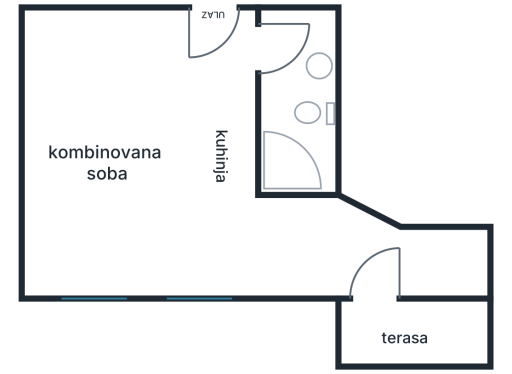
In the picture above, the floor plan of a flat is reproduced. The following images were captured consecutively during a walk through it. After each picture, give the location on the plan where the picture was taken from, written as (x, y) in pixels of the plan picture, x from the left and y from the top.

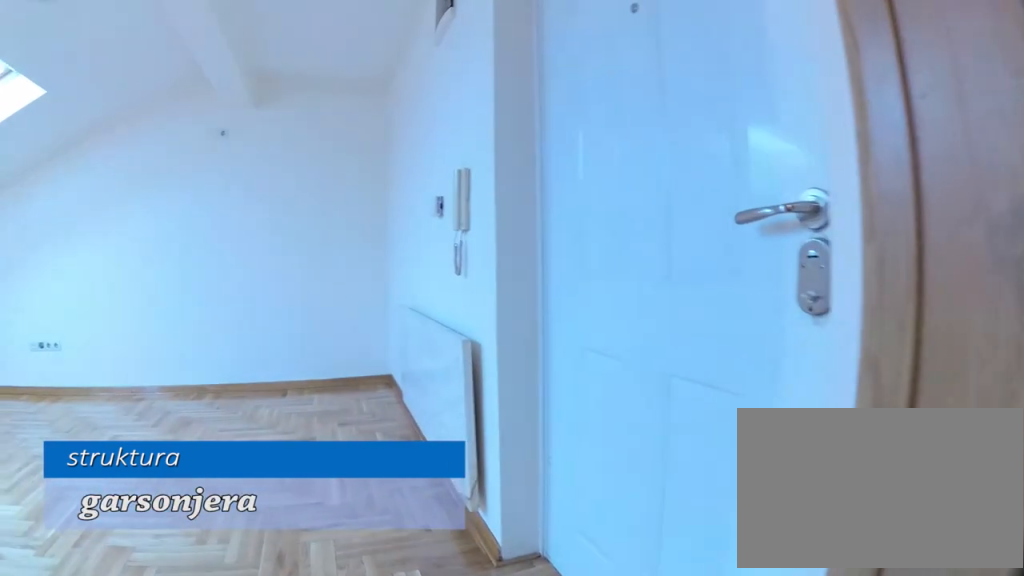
(293, 53)
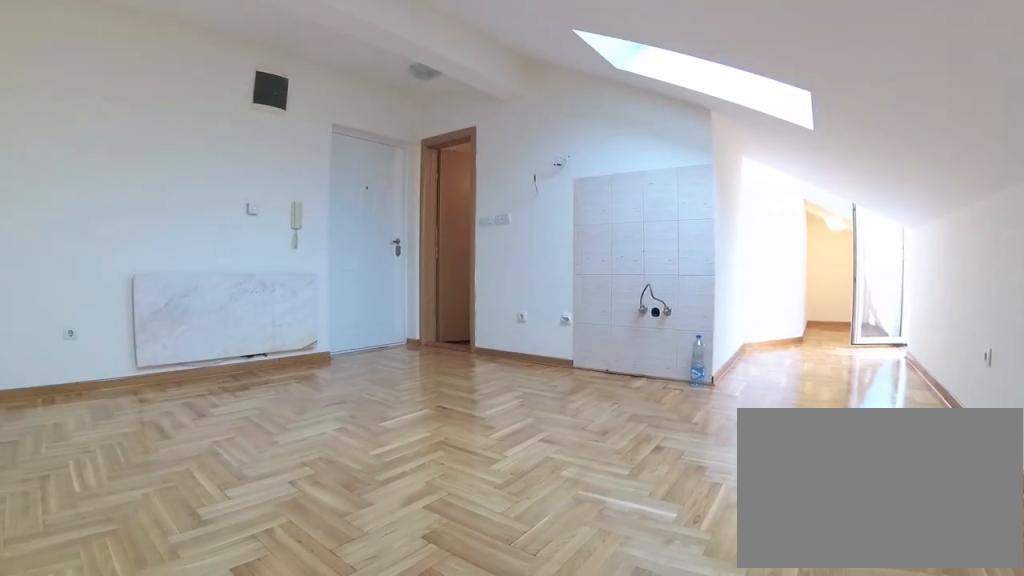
(58, 234)
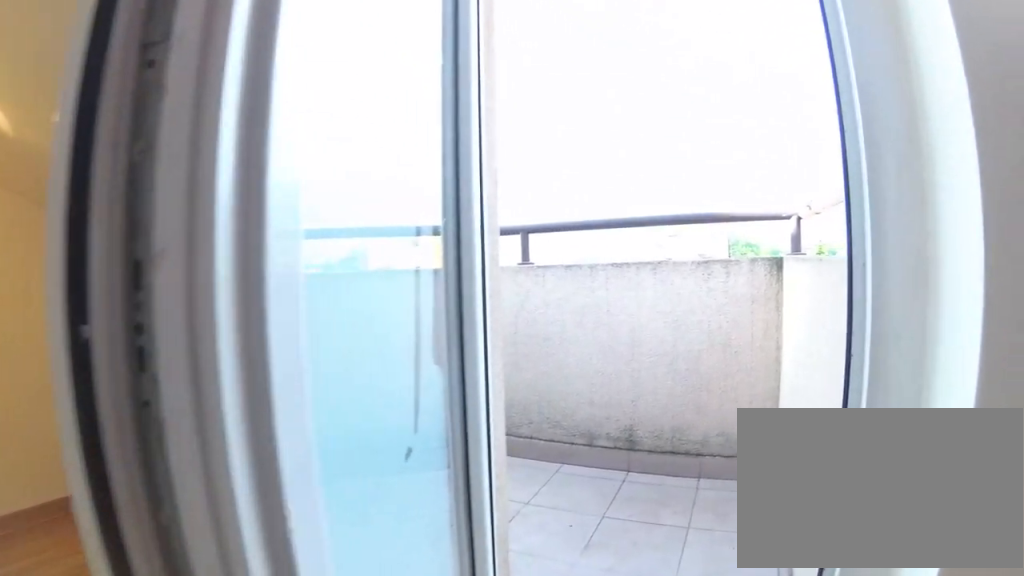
(343, 247)
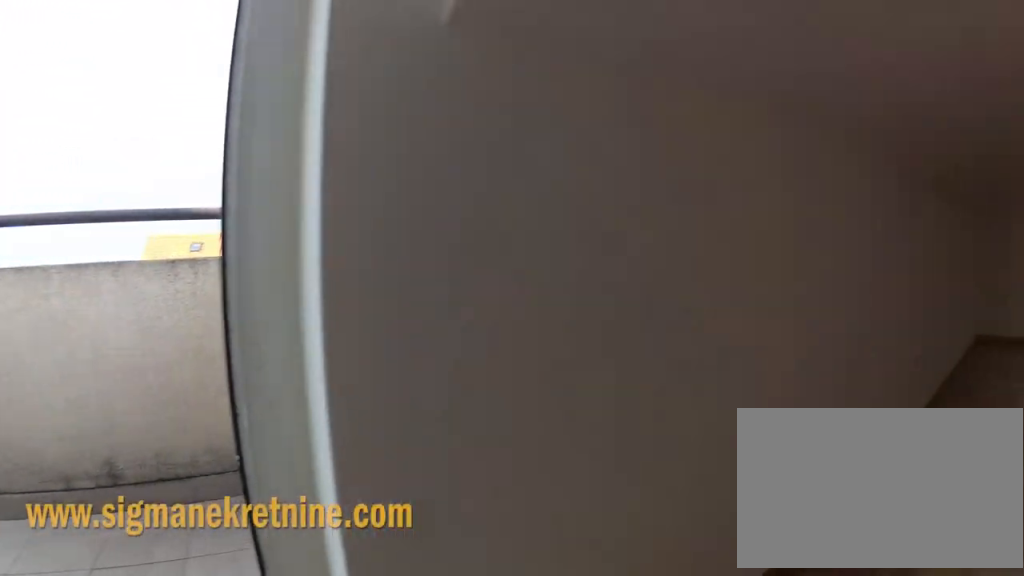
(385, 251)
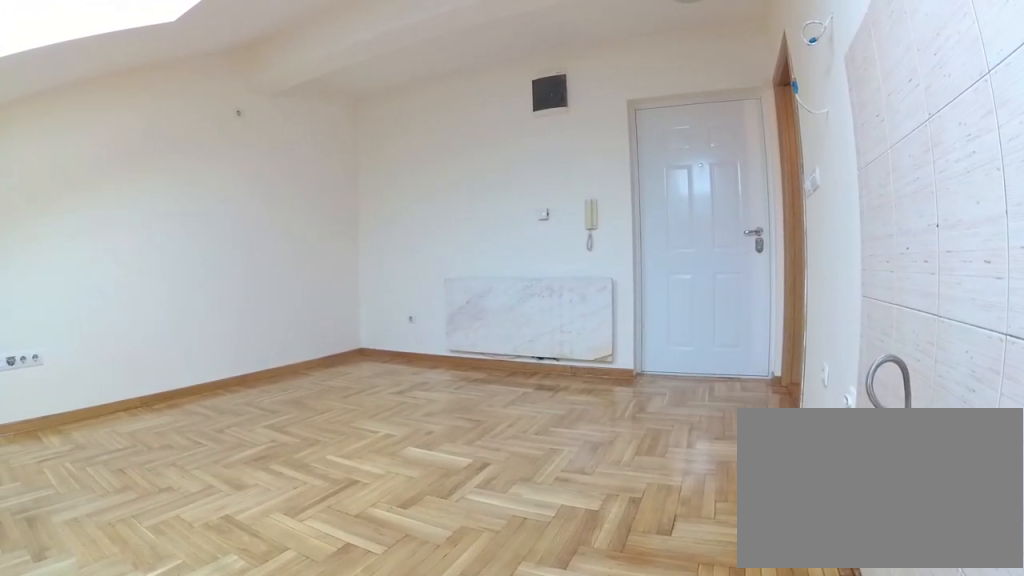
(230, 237)
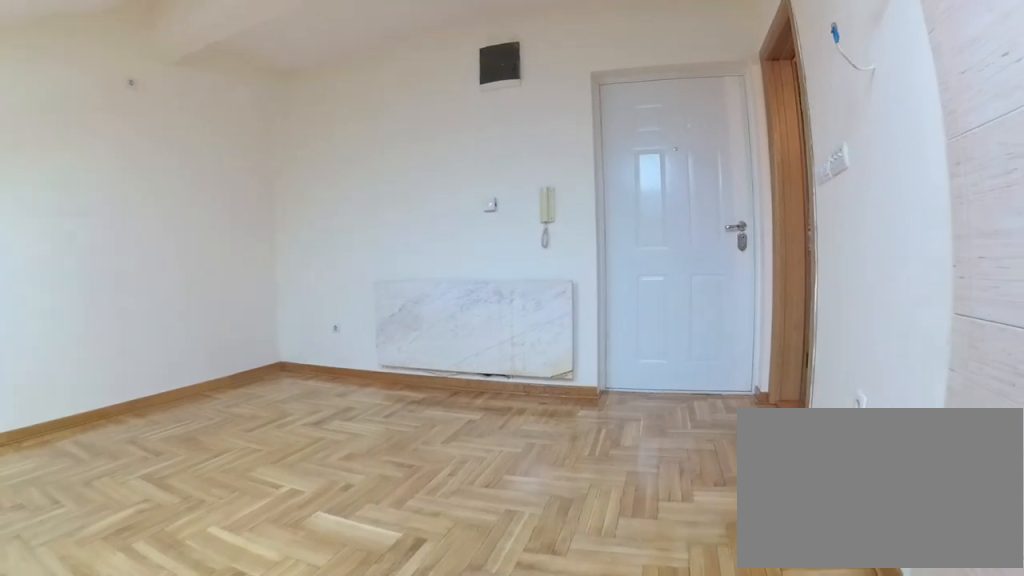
(230, 205)
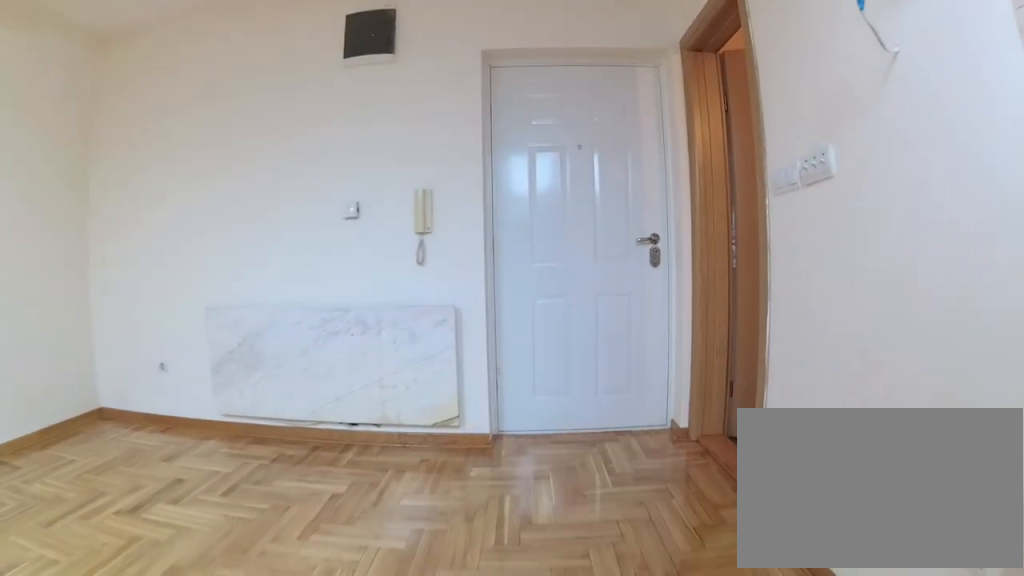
(230, 190)
